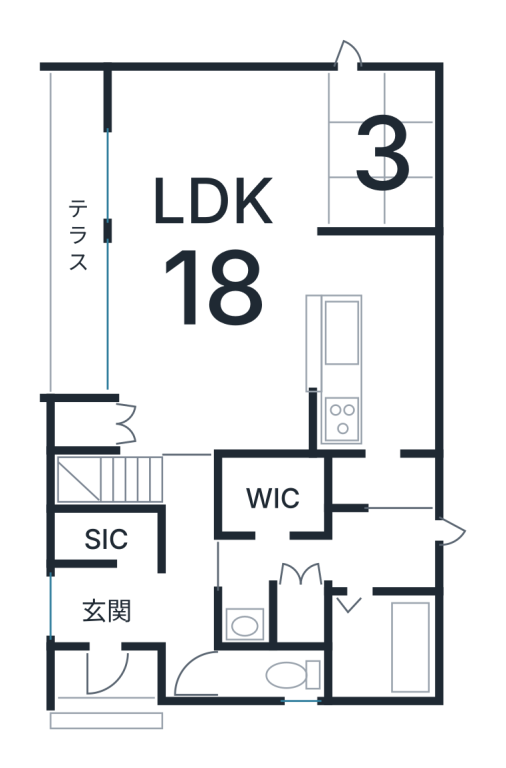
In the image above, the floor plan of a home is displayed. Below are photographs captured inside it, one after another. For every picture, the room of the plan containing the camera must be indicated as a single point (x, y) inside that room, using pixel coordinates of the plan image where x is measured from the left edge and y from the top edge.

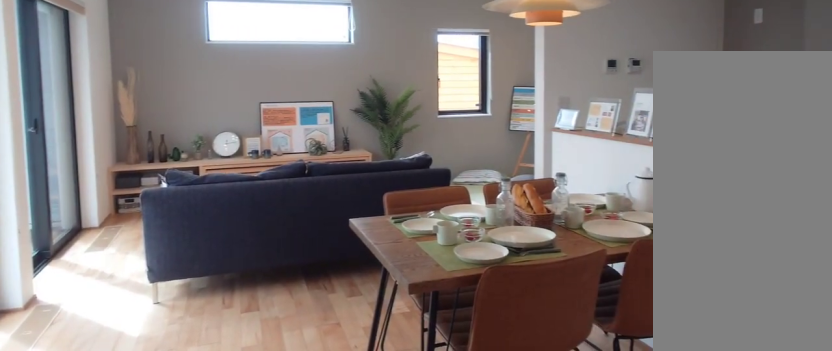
(209, 124)
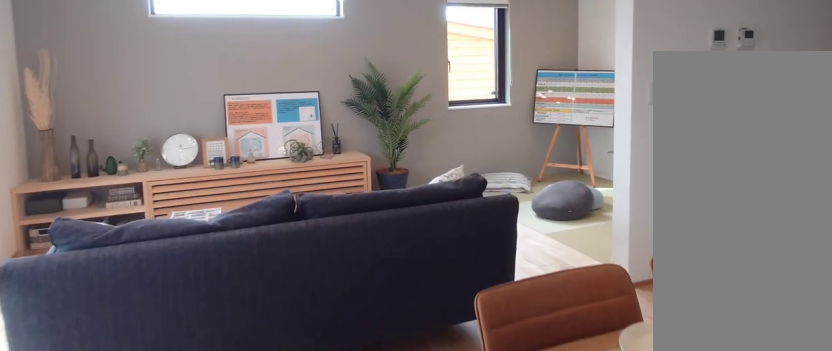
(209, 124)
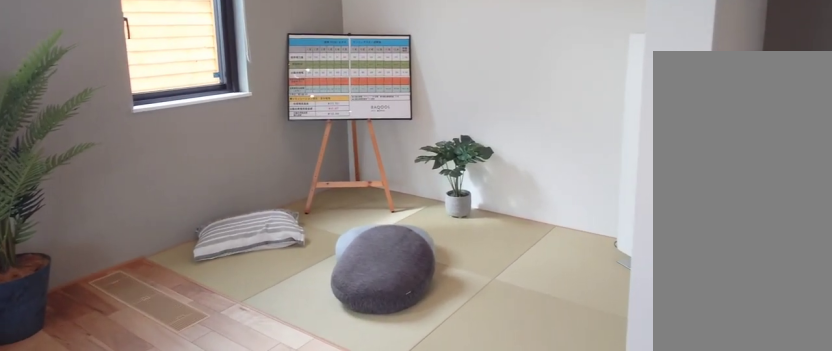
(379, 163)
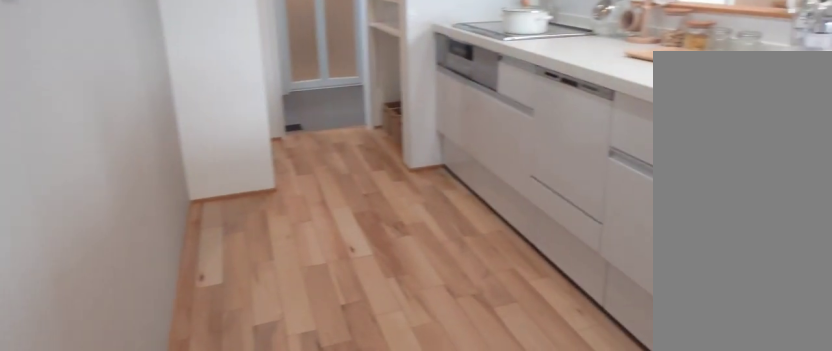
(380, 371)
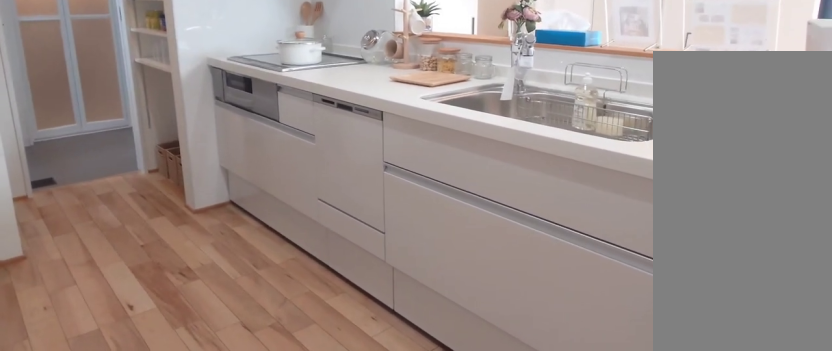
(380, 371)
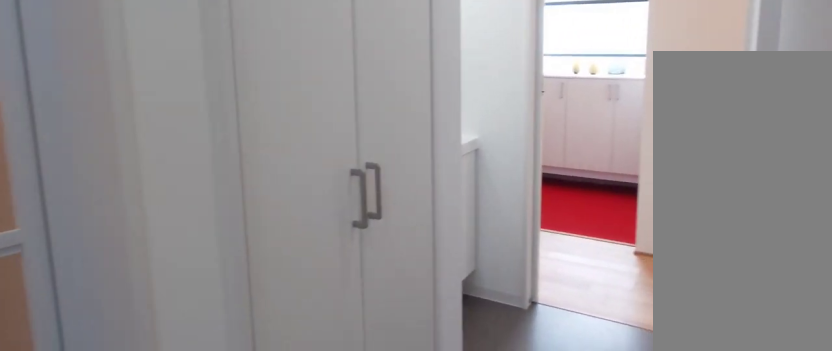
(349, 550)
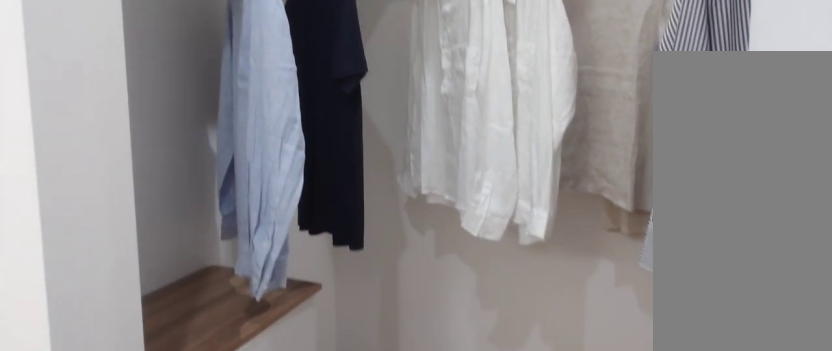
(265, 496)
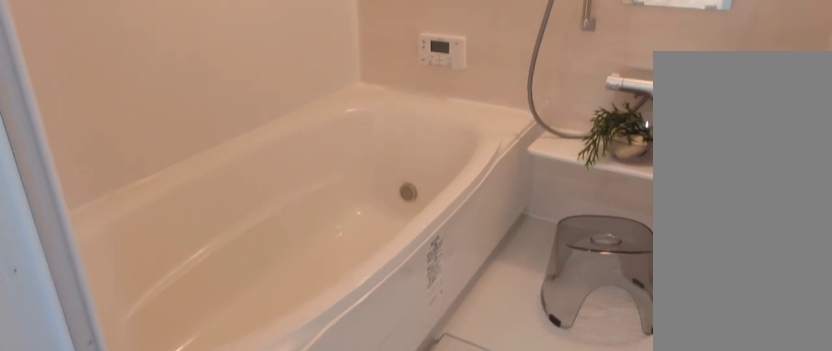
(371, 658)
